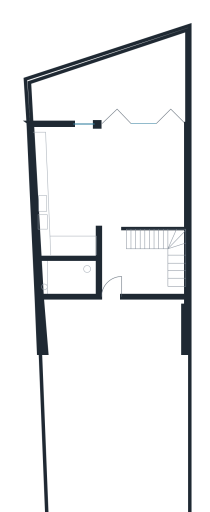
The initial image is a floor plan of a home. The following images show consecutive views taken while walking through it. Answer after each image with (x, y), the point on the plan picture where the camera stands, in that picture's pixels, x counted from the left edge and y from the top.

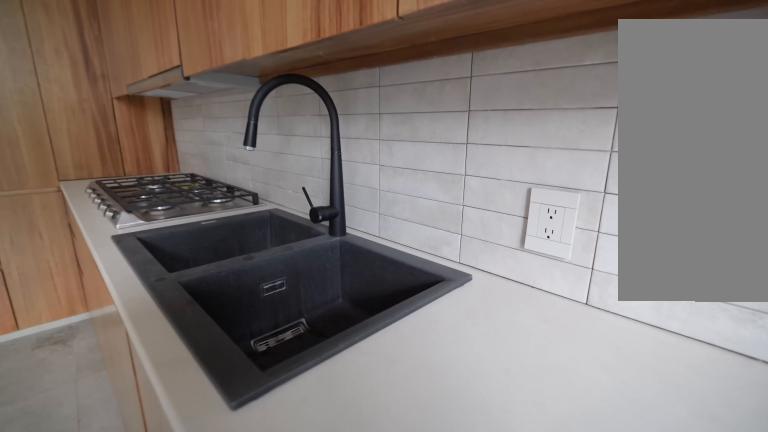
(60, 175)
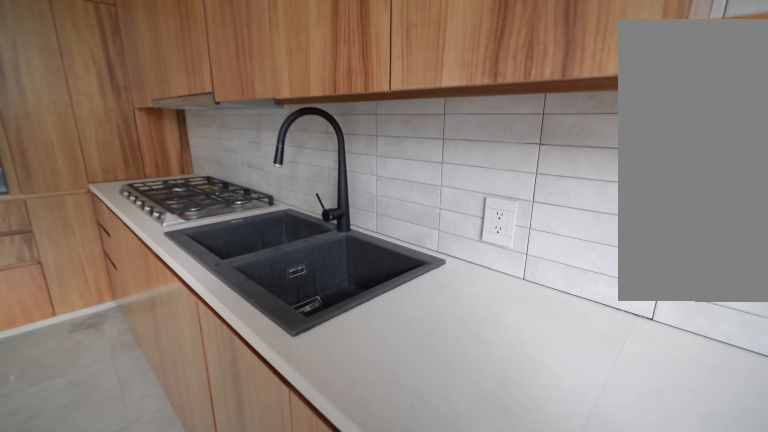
(56, 184)
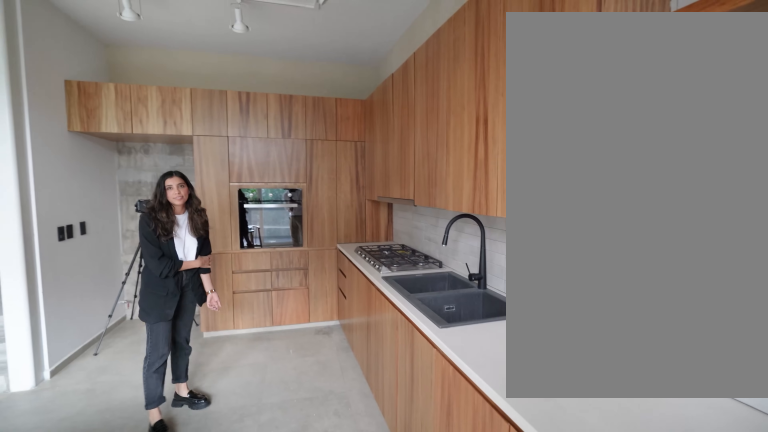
(56, 189)
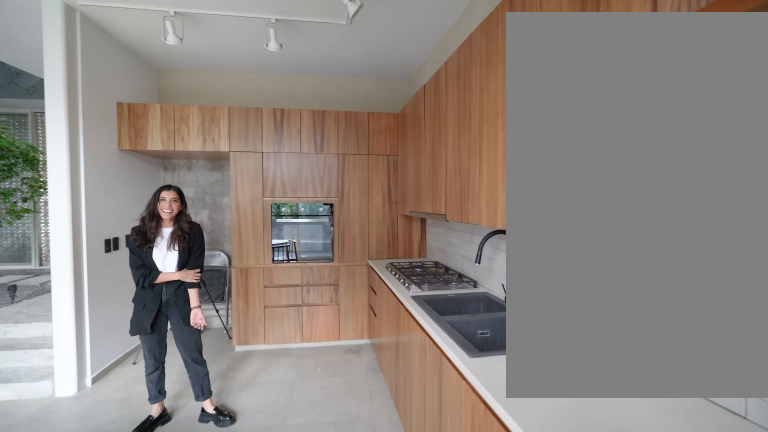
(57, 189)
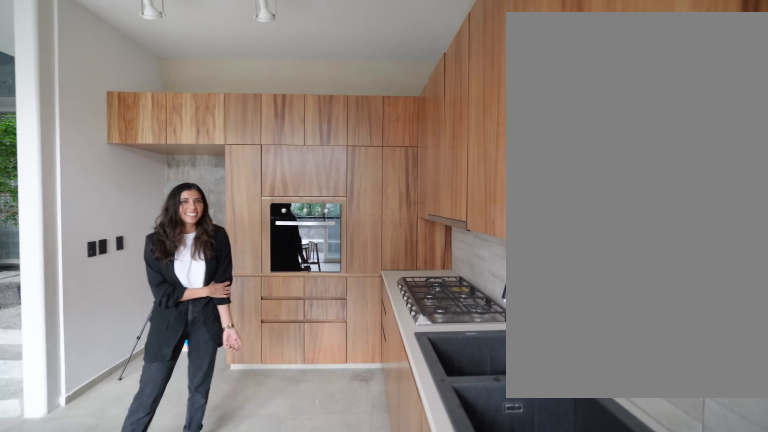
(59, 185)
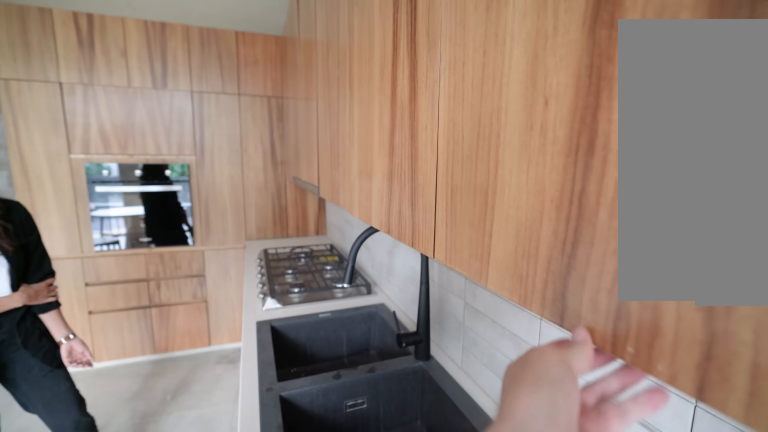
(58, 185)
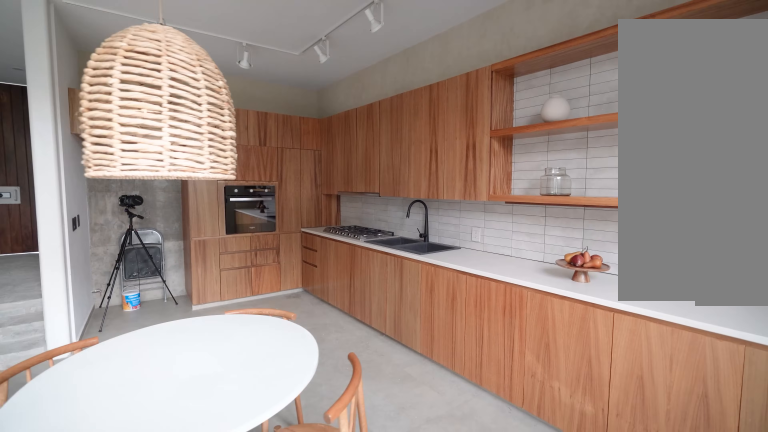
(68, 152)
